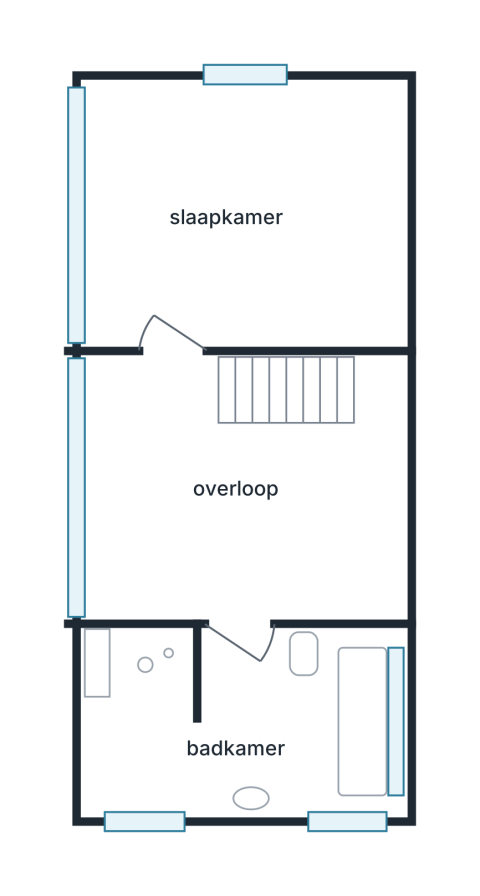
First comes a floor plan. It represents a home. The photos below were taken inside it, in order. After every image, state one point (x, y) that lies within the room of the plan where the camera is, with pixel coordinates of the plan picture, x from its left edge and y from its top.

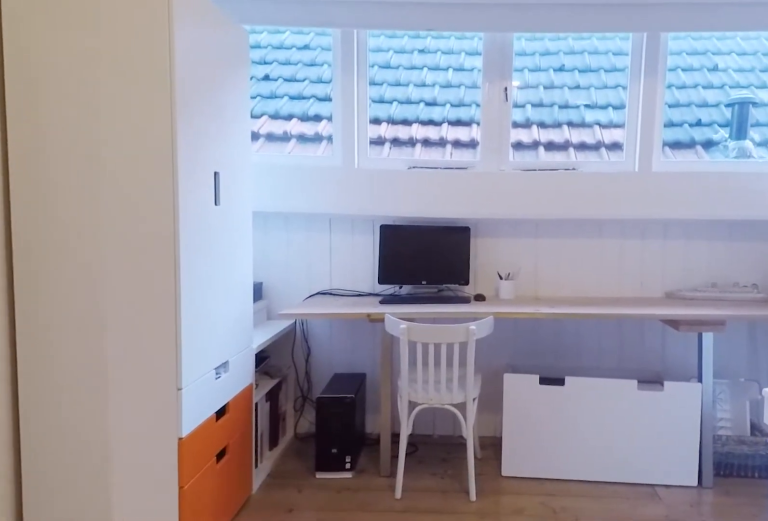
(231, 500)
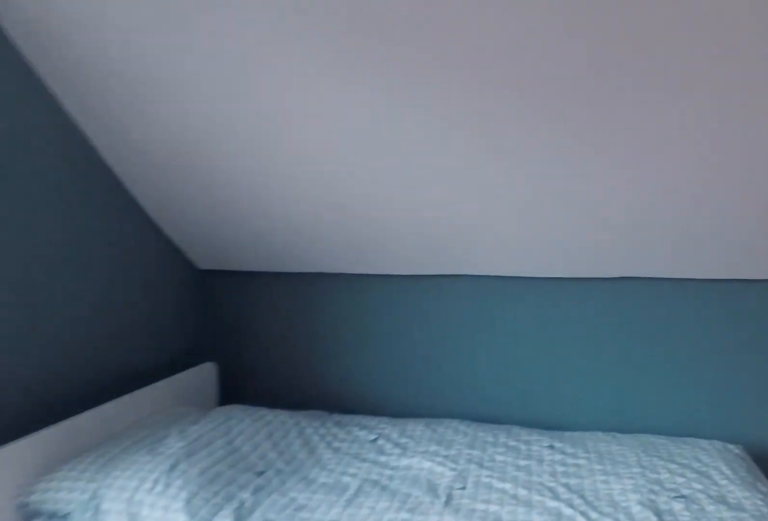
(92, 216)
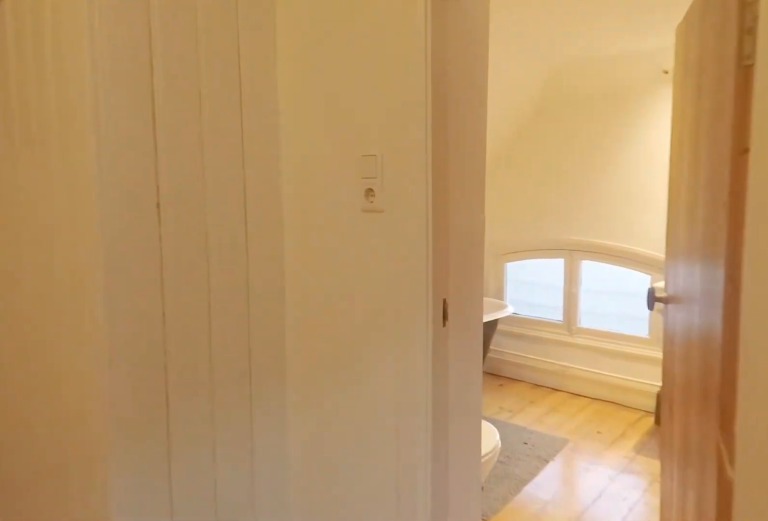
(232, 499)
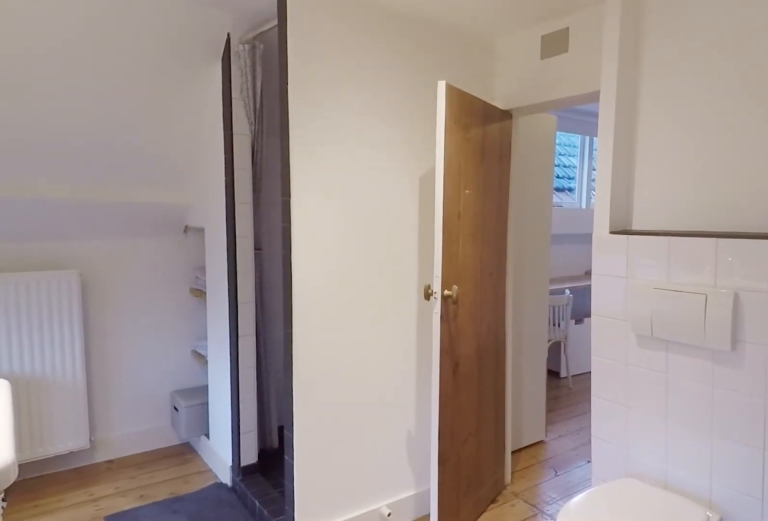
(93, 672)
